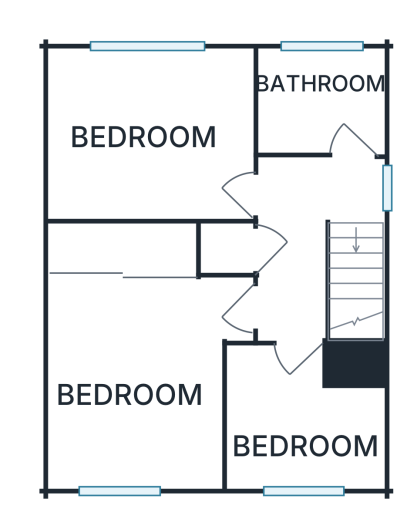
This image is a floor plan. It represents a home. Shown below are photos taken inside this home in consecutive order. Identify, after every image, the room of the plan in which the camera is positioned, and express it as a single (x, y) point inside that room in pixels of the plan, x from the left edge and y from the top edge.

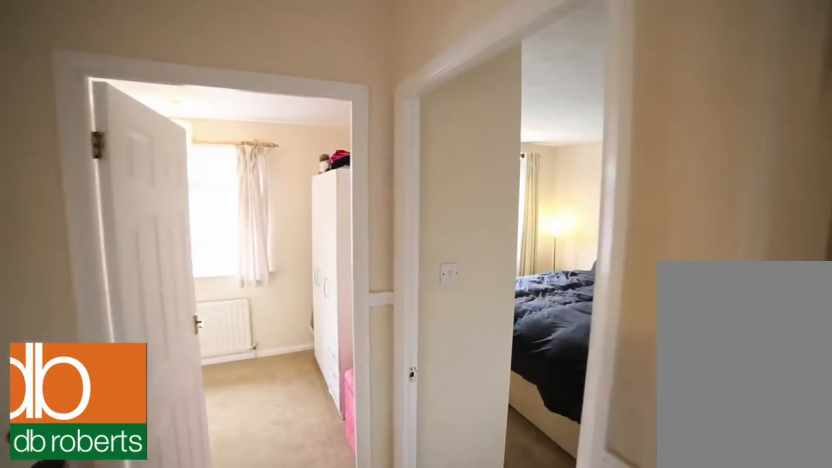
(302, 238)
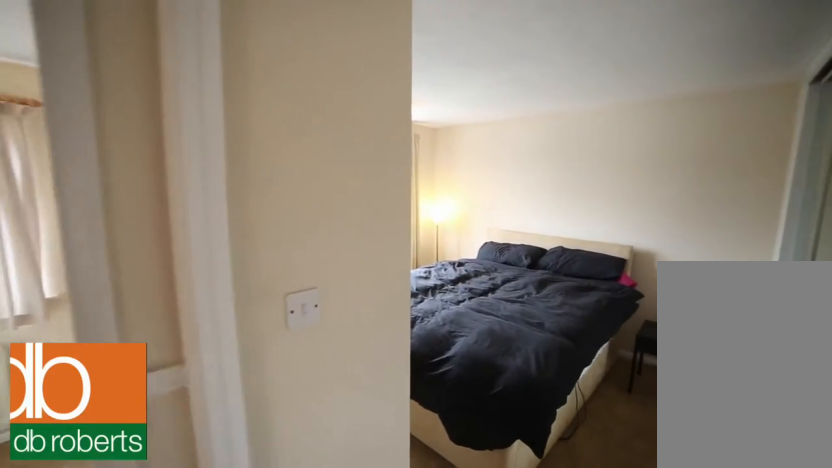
(302, 238)
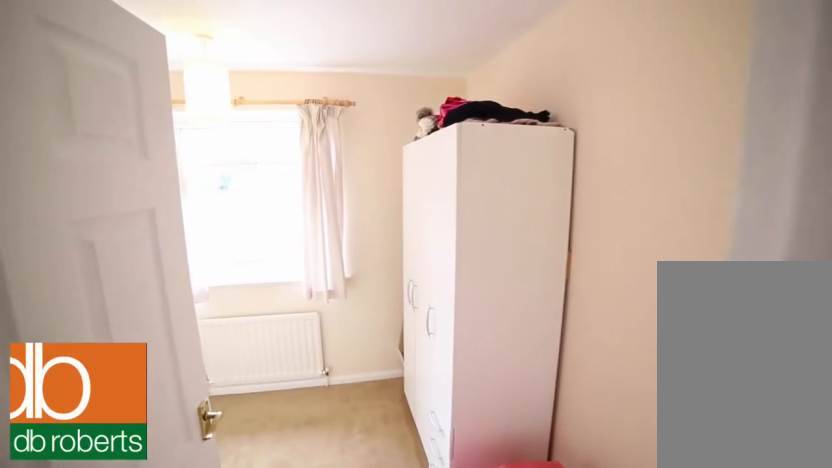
(299, 425)
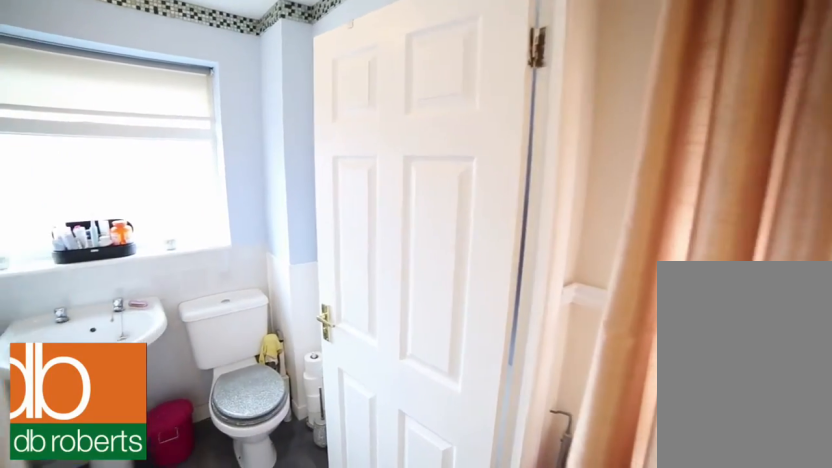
(317, 99)
